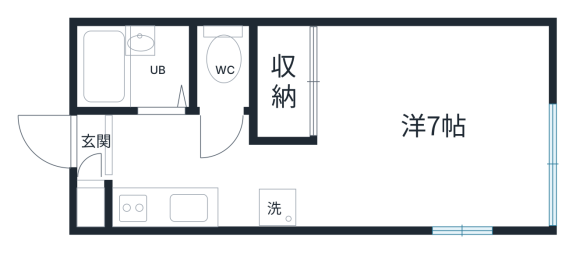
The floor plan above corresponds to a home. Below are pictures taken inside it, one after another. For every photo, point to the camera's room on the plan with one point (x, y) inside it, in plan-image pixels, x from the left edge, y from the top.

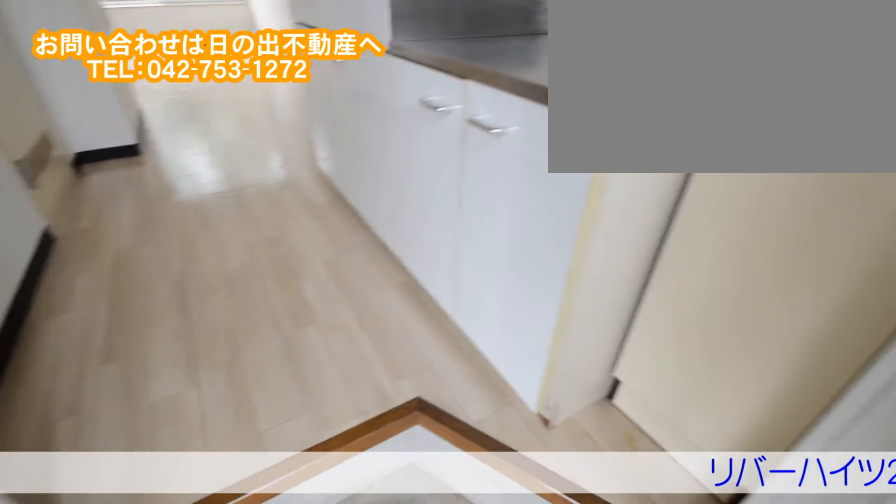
(147, 145)
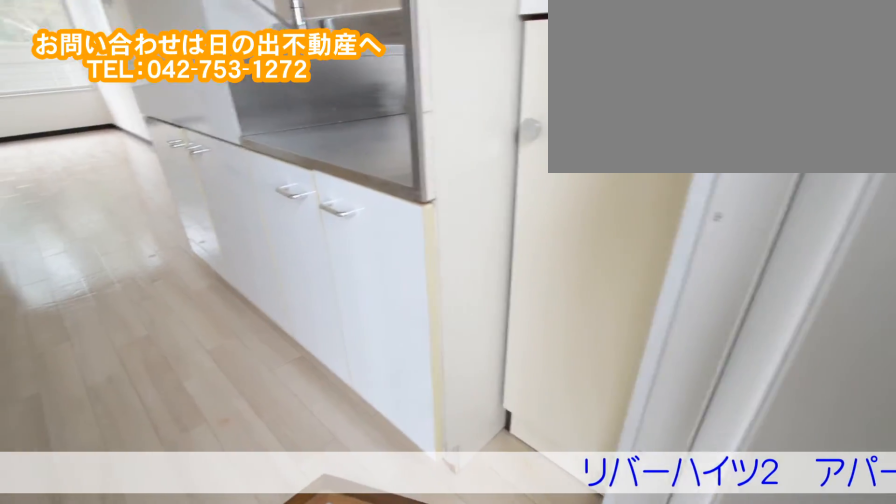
(147, 145)
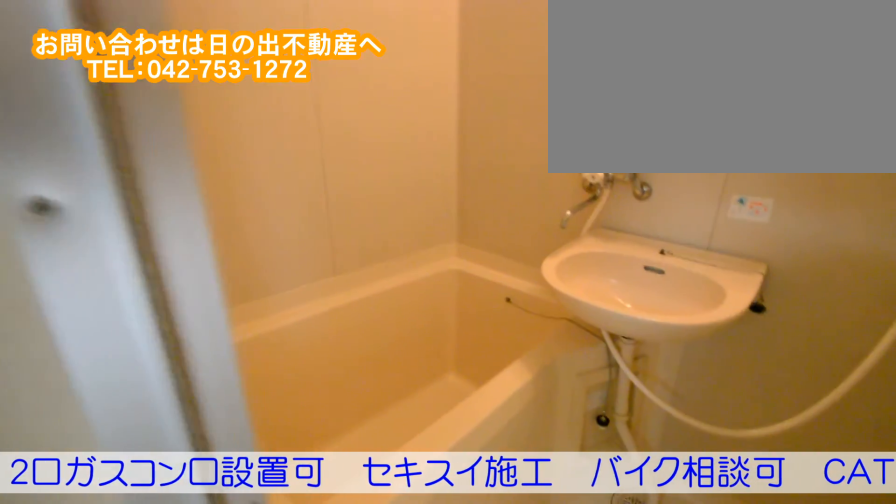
(128, 75)
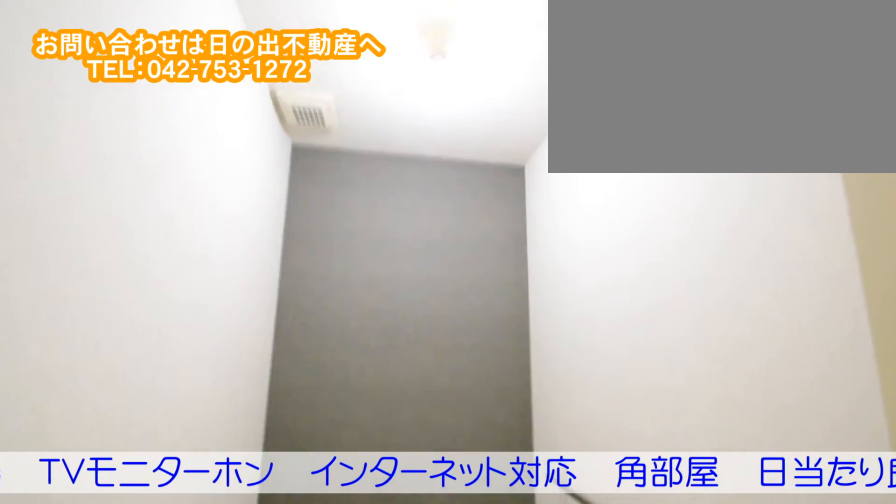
(217, 72)
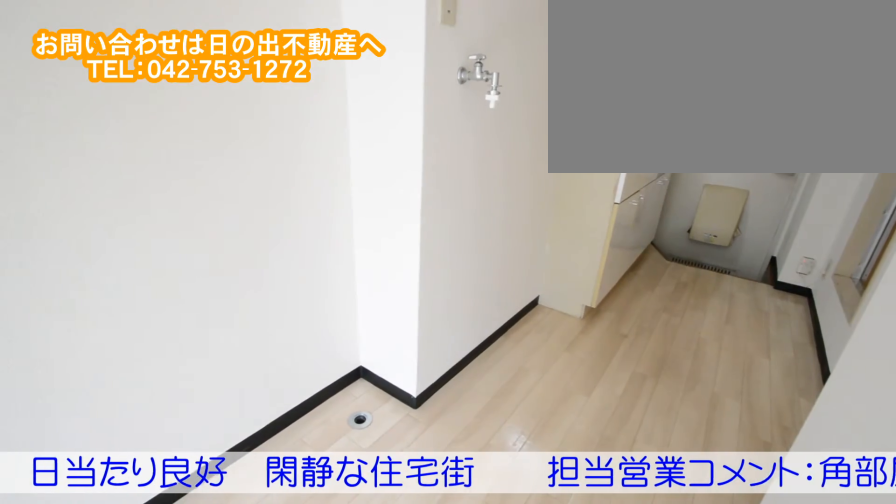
(187, 148)
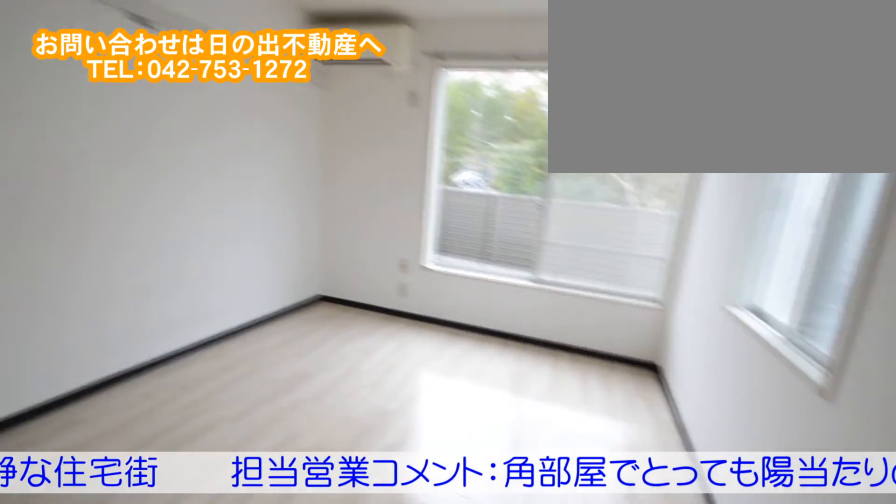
(441, 81)
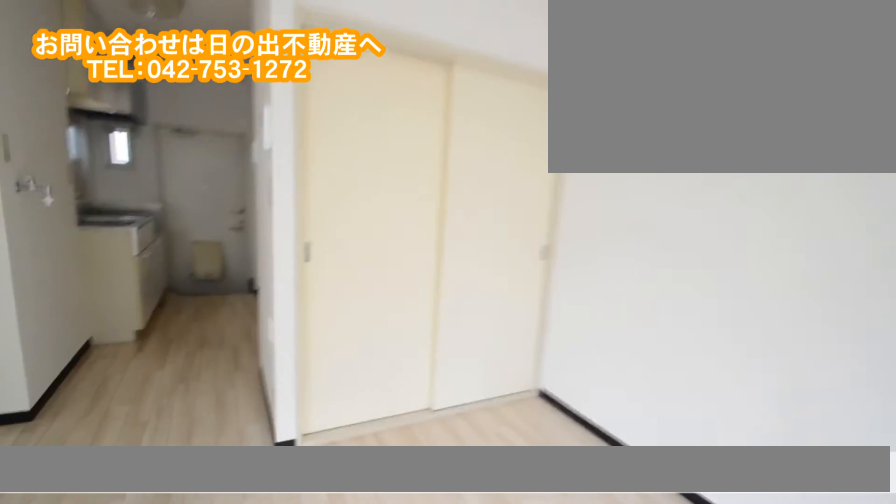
(440, 81)
